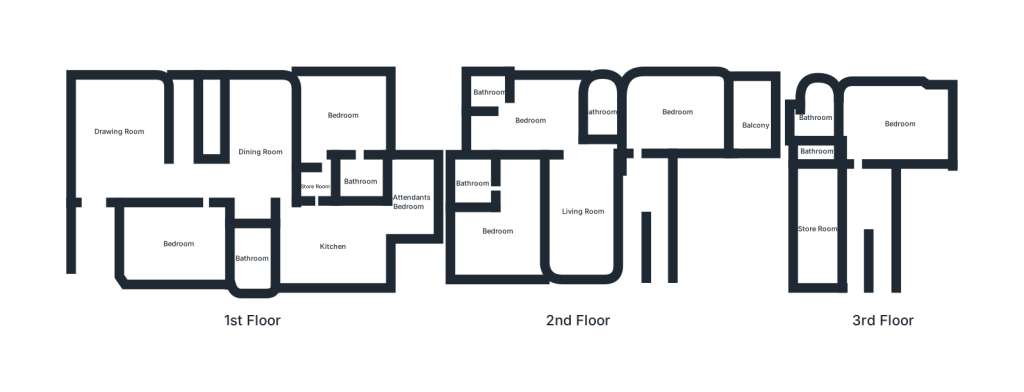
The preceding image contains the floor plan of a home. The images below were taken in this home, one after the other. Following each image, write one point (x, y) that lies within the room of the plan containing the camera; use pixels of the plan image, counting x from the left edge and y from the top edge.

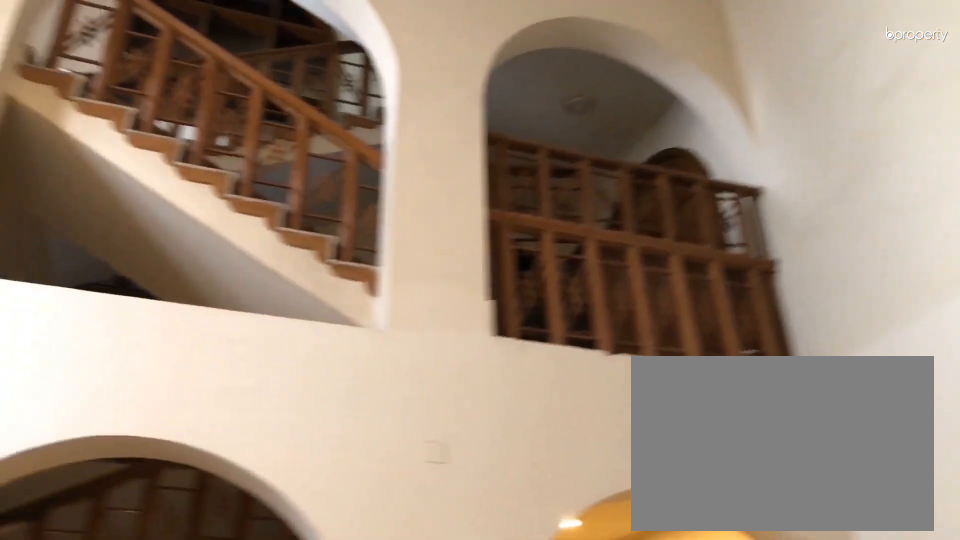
(119, 132)
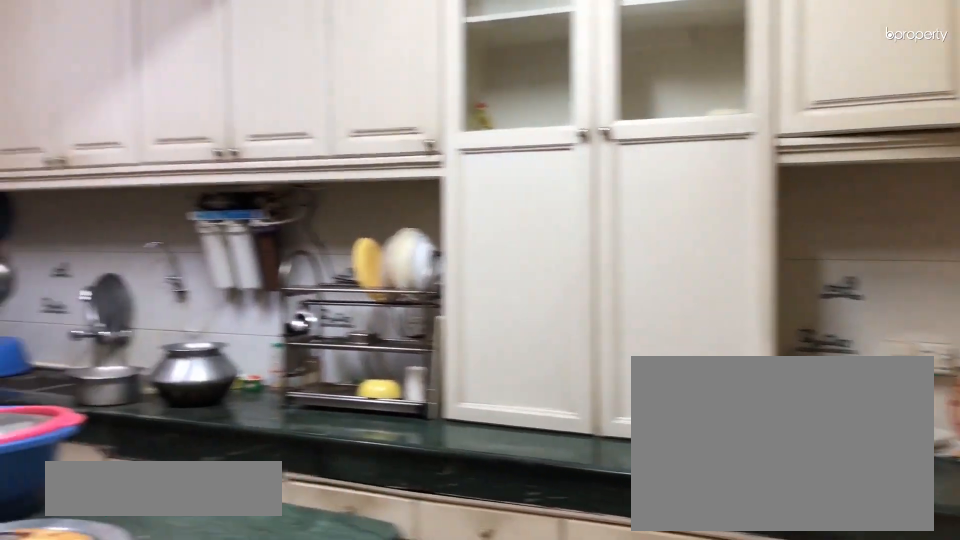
(331, 248)
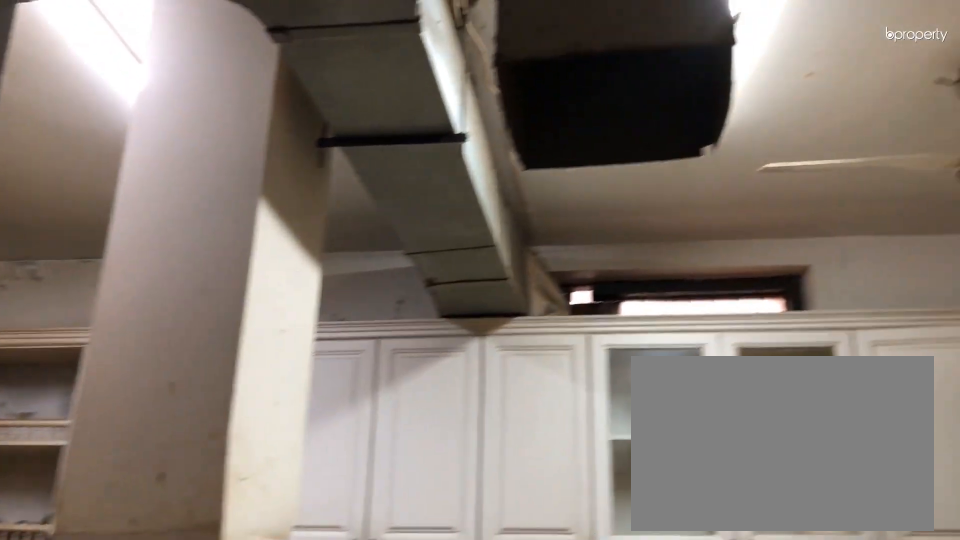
(331, 248)
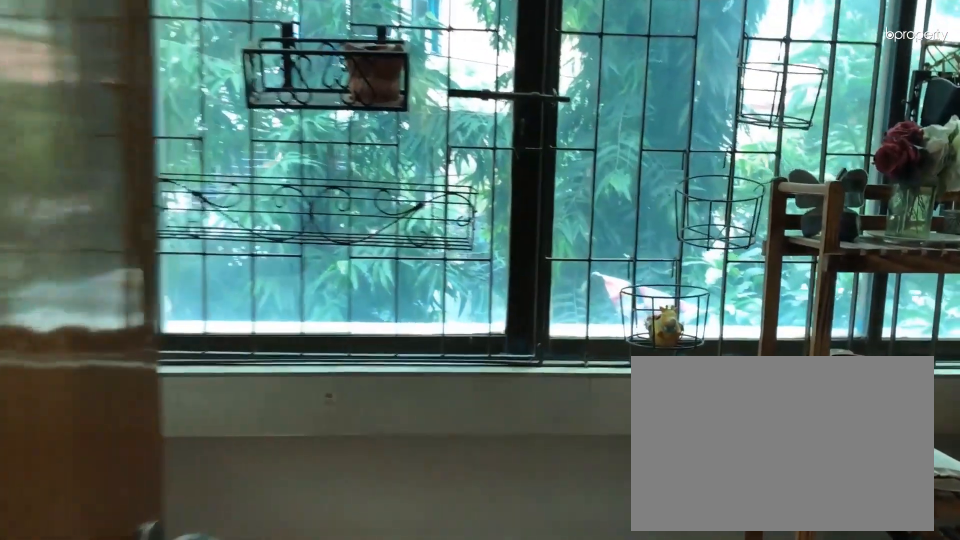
(755, 126)
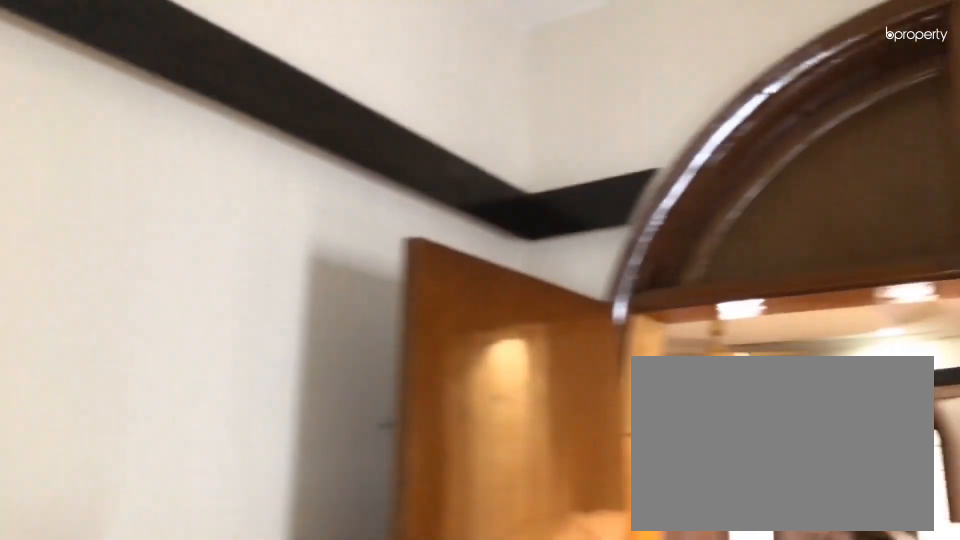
(530, 121)
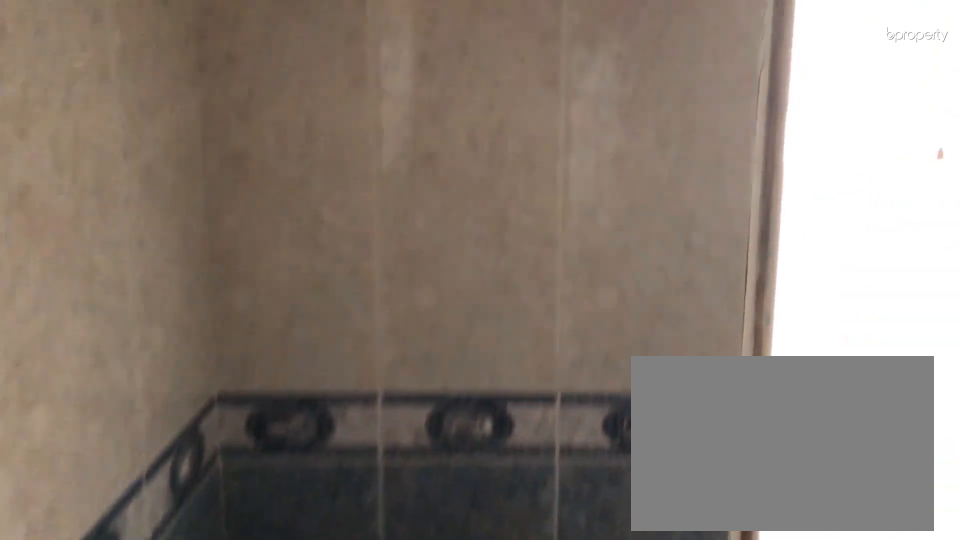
(487, 92)
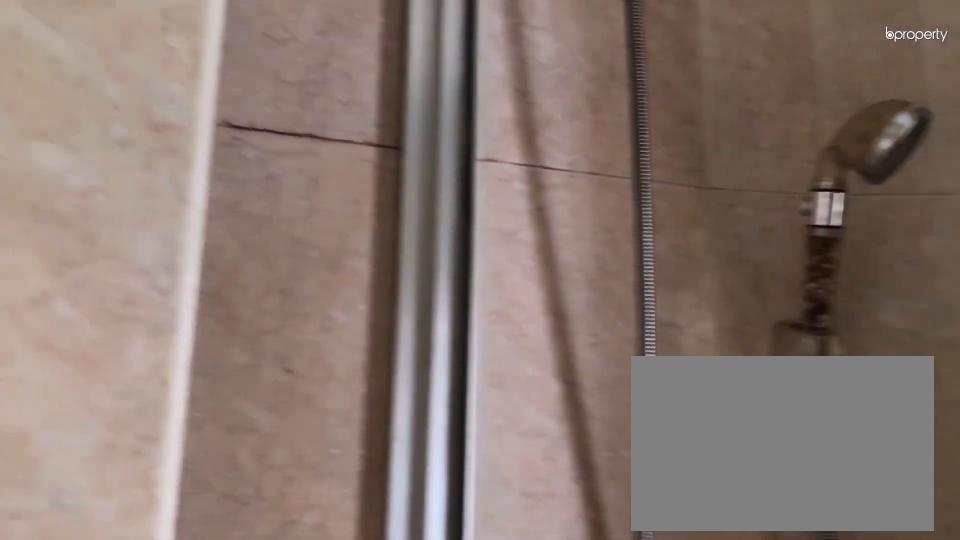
(813, 117)
